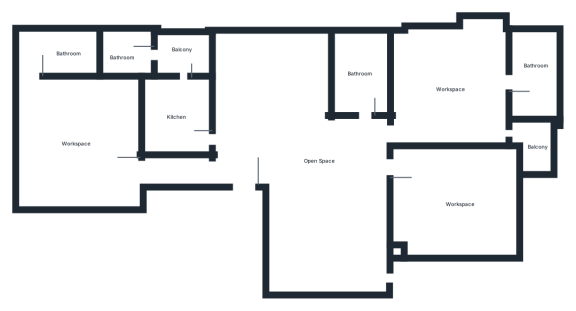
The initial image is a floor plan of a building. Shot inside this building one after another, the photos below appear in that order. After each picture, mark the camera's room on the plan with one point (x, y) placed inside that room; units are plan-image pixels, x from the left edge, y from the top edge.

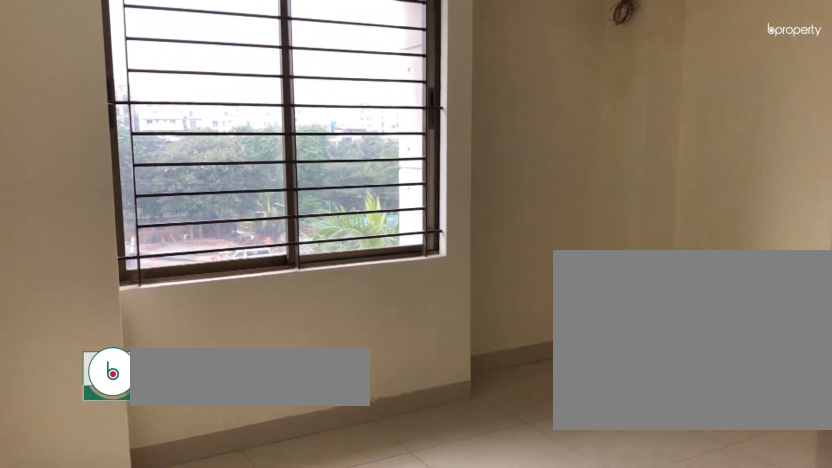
(446, 91)
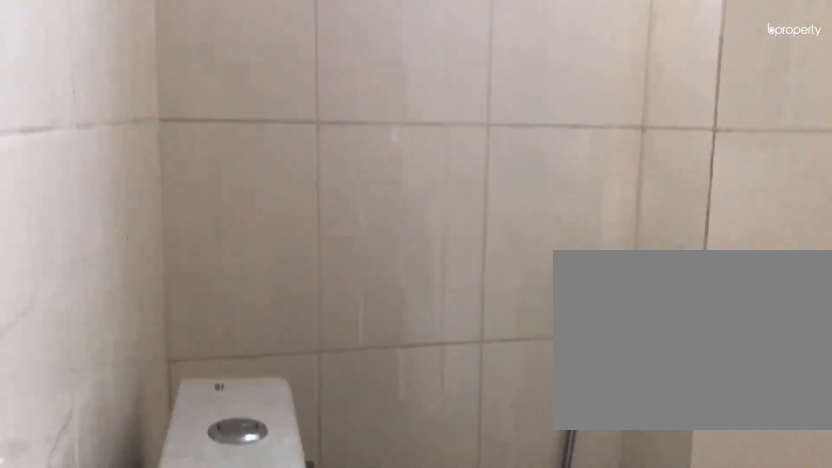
(531, 81)
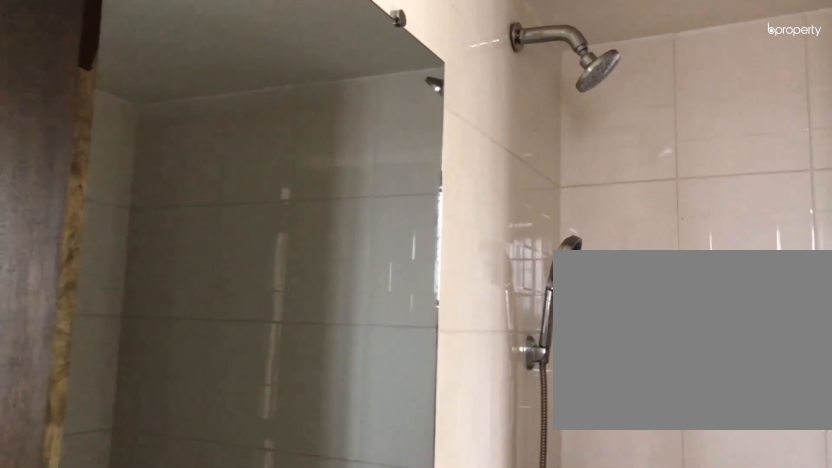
(531, 81)
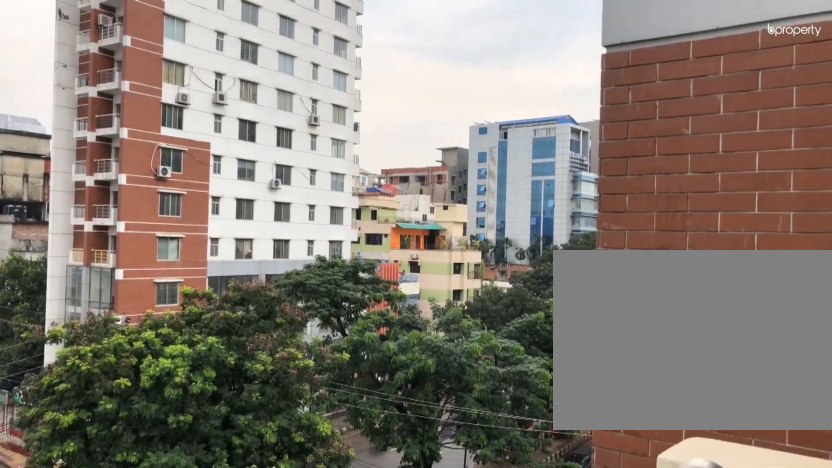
(537, 146)
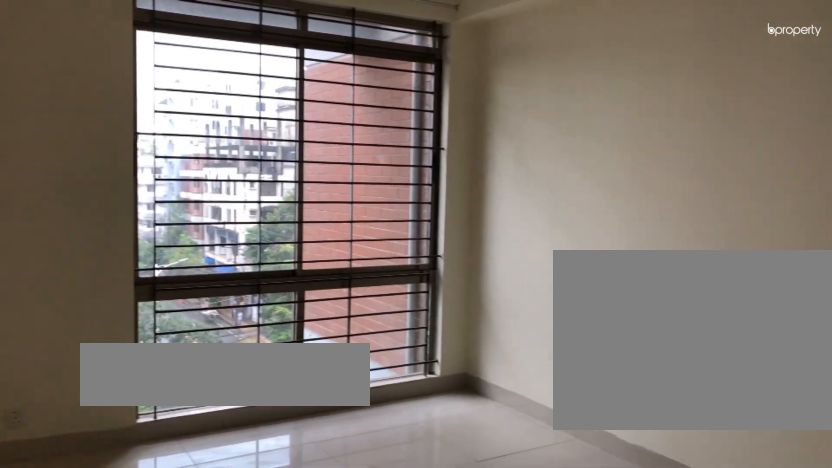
(462, 202)
